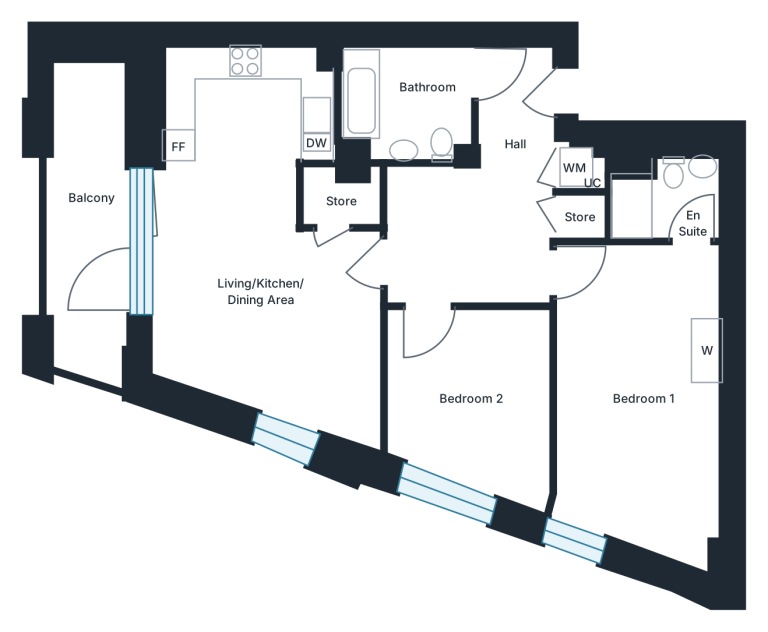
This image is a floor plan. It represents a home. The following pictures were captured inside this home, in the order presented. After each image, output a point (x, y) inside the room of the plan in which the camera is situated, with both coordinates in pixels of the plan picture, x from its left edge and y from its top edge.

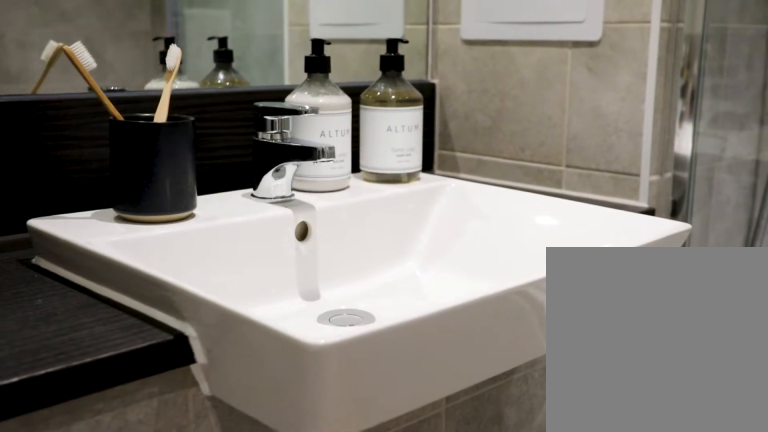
(408, 99)
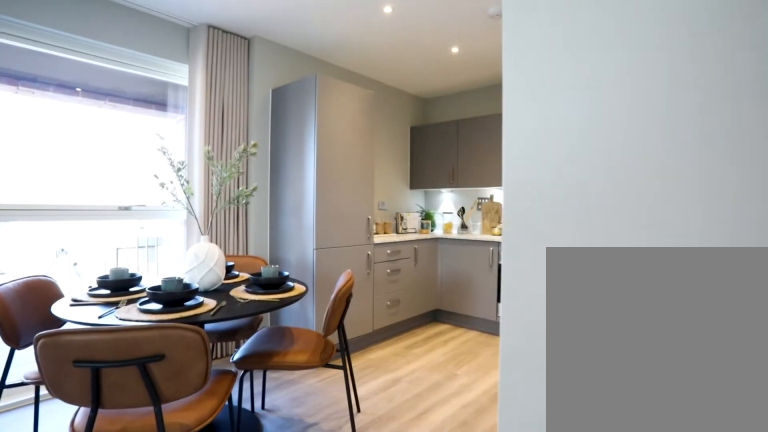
(263, 244)
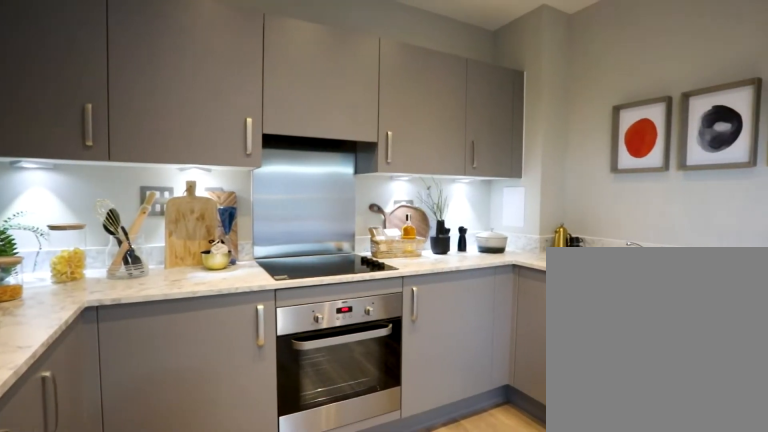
(265, 243)
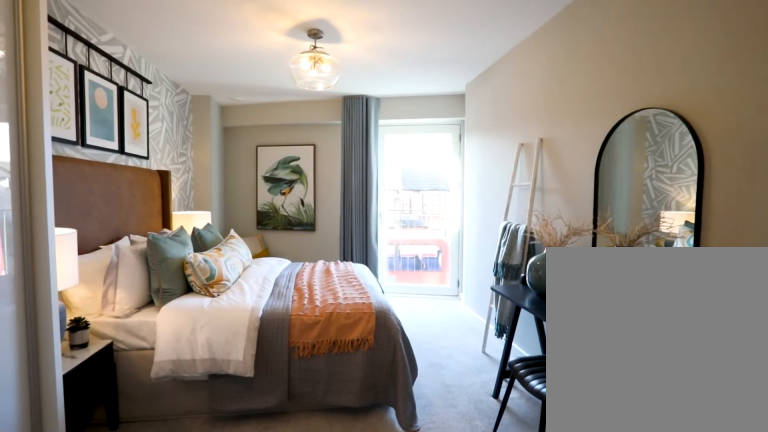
(645, 369)
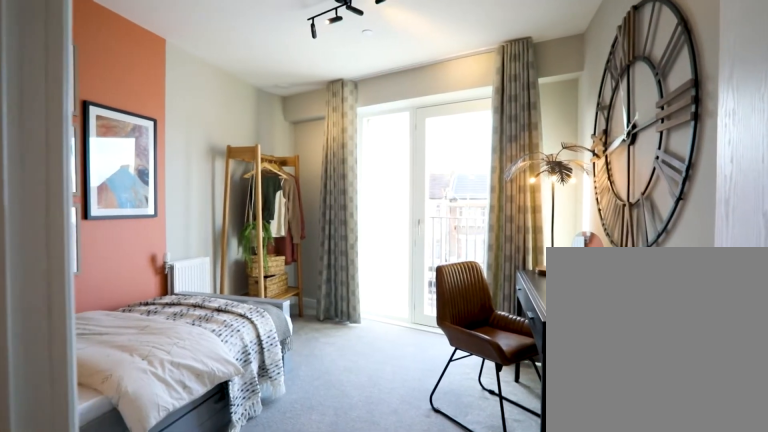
(473, 402)
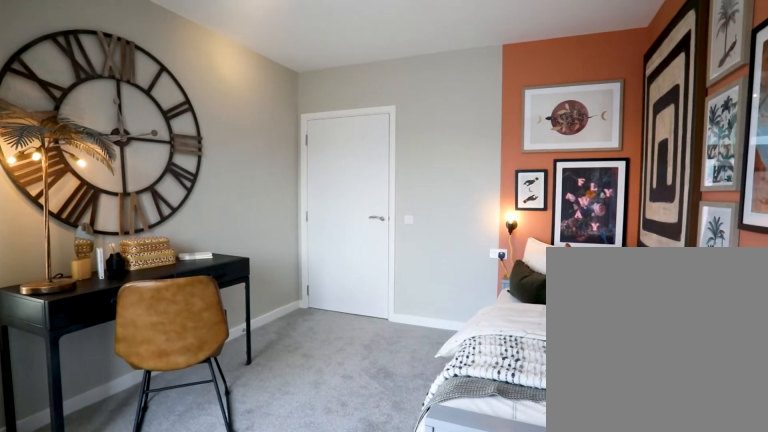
(473, 401)
